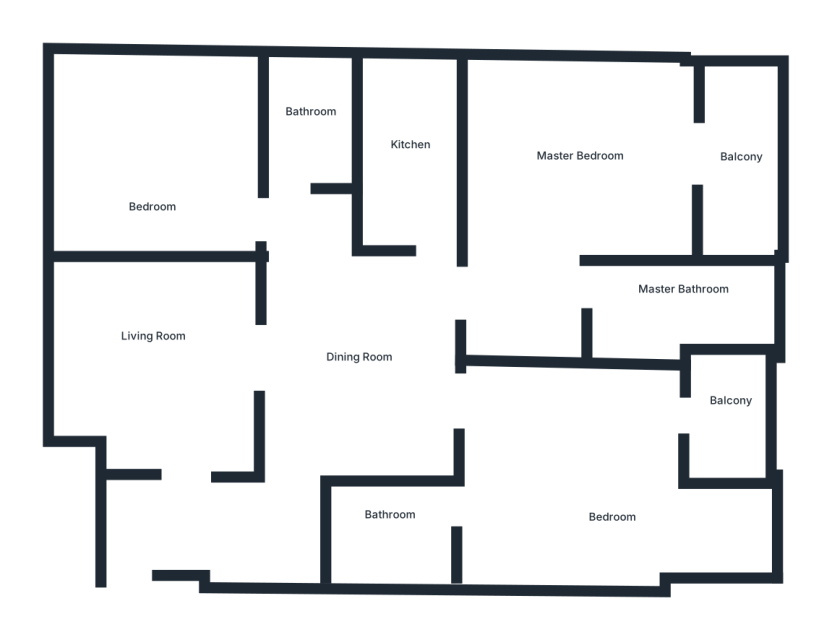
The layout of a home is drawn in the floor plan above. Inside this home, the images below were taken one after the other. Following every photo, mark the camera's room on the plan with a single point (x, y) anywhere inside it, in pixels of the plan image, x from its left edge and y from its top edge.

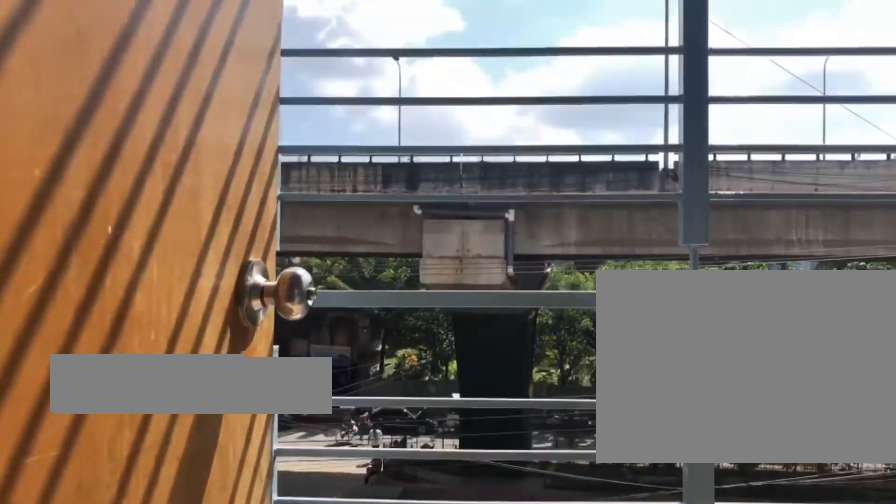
(755, 162)
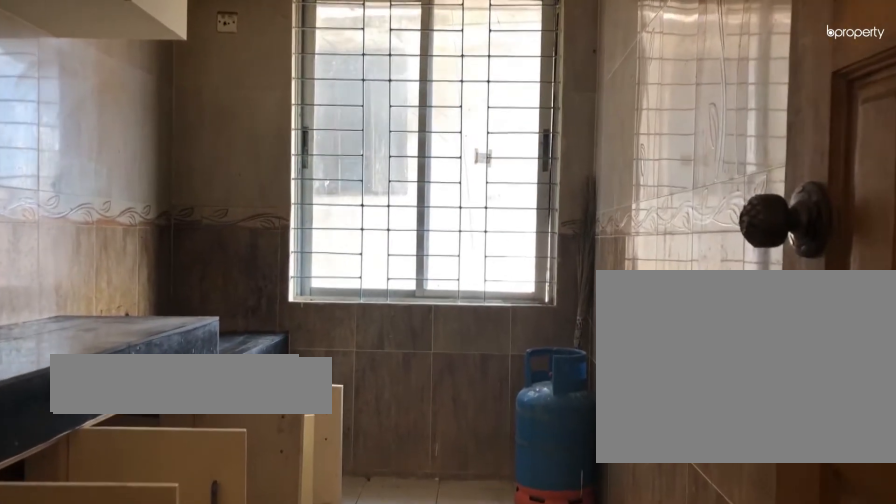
(411, 154)
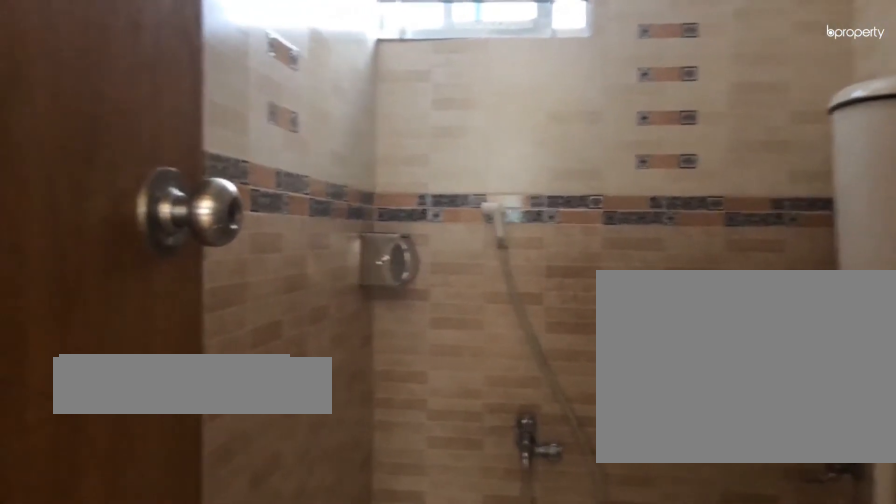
(311, 111)
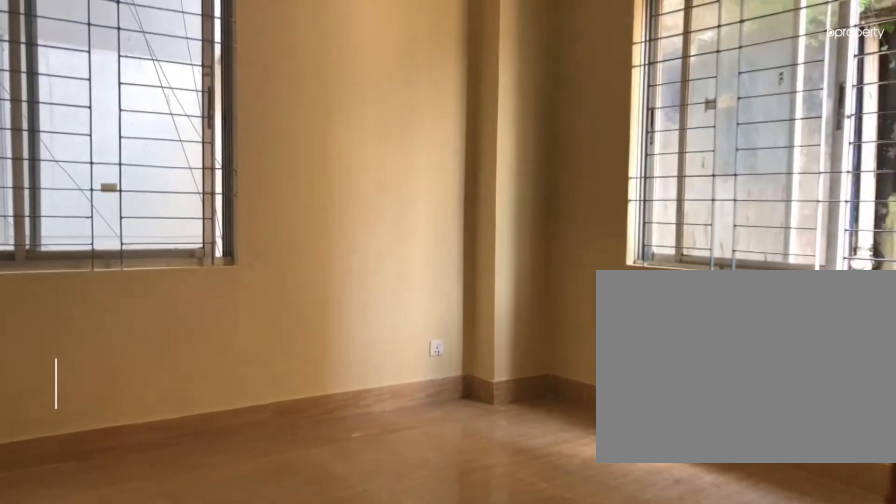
(157, 135)
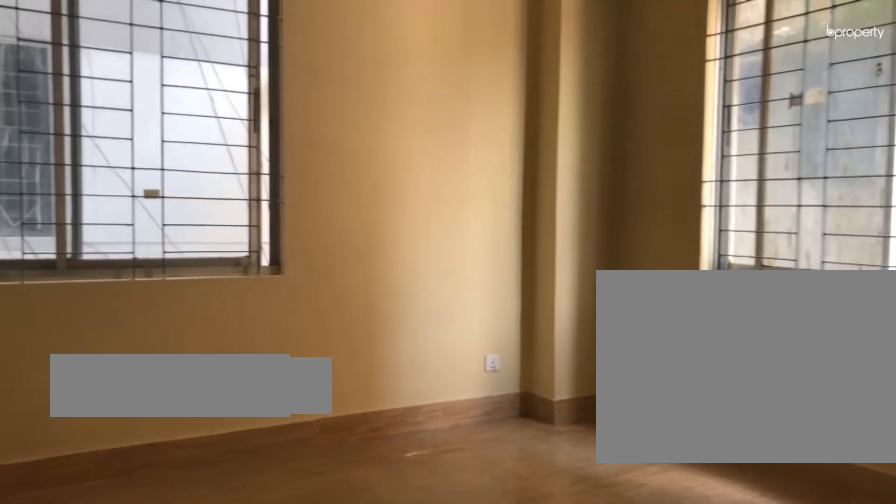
(157, 135)
